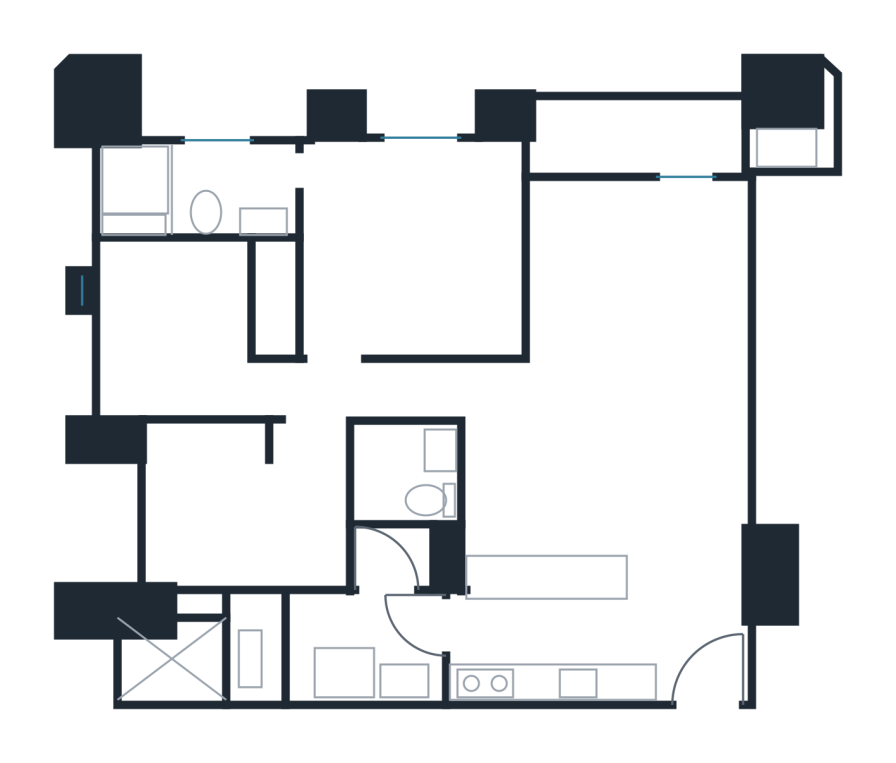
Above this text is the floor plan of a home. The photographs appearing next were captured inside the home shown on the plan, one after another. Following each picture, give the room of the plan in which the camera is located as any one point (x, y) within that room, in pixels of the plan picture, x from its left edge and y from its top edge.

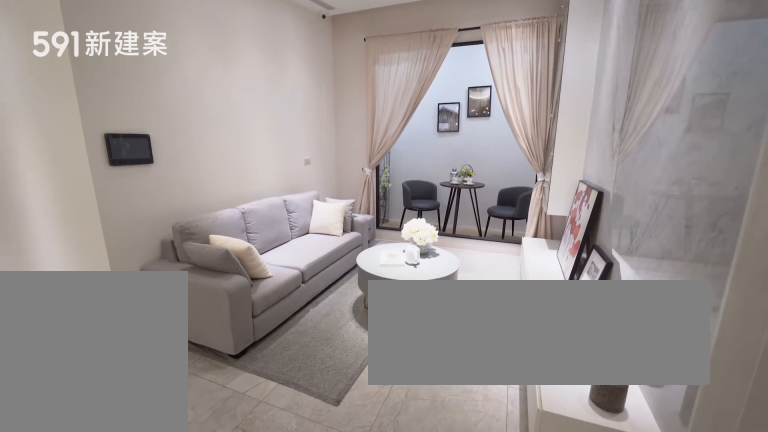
(625, 269)
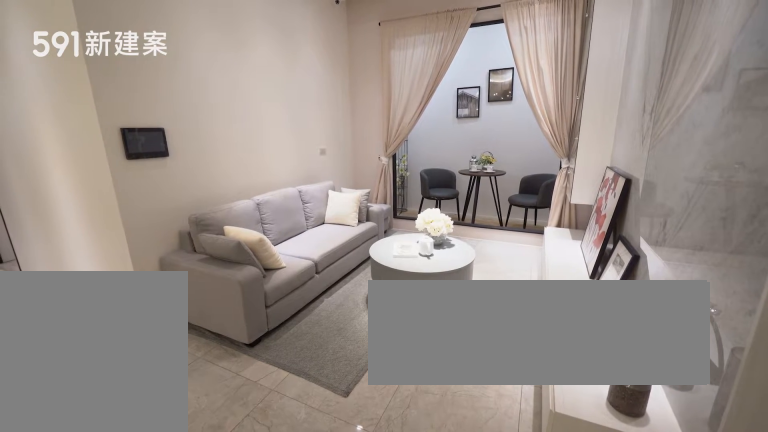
(625, 269)
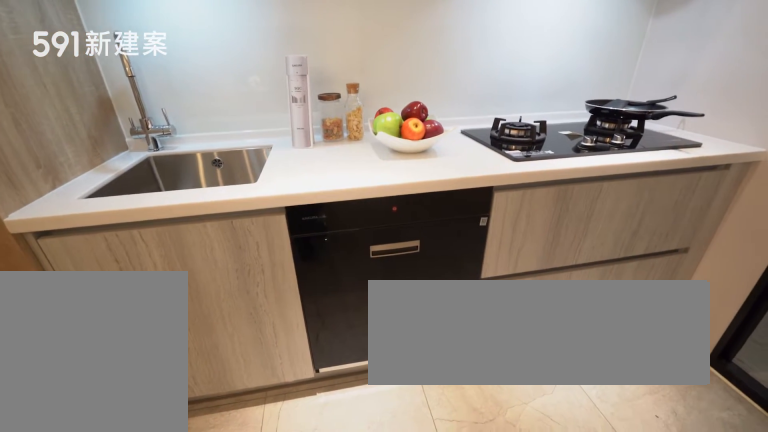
(529, 651)
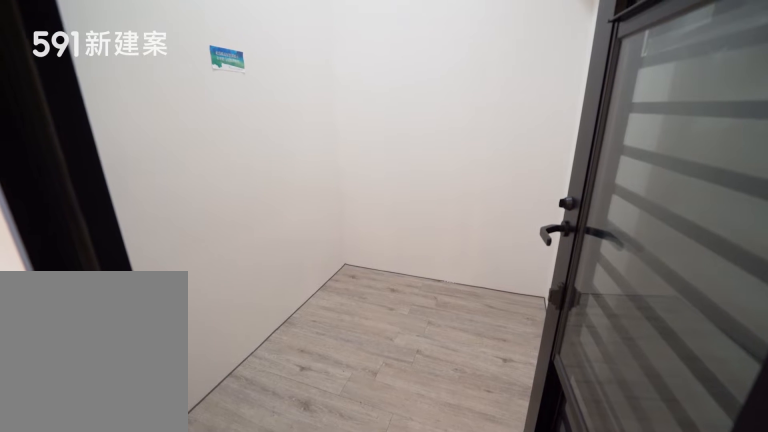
(360, 648)
